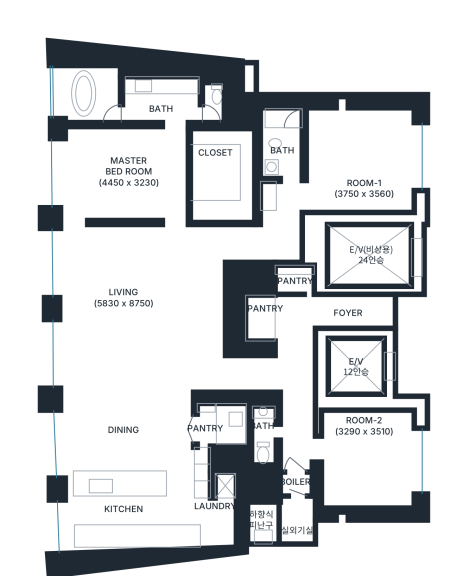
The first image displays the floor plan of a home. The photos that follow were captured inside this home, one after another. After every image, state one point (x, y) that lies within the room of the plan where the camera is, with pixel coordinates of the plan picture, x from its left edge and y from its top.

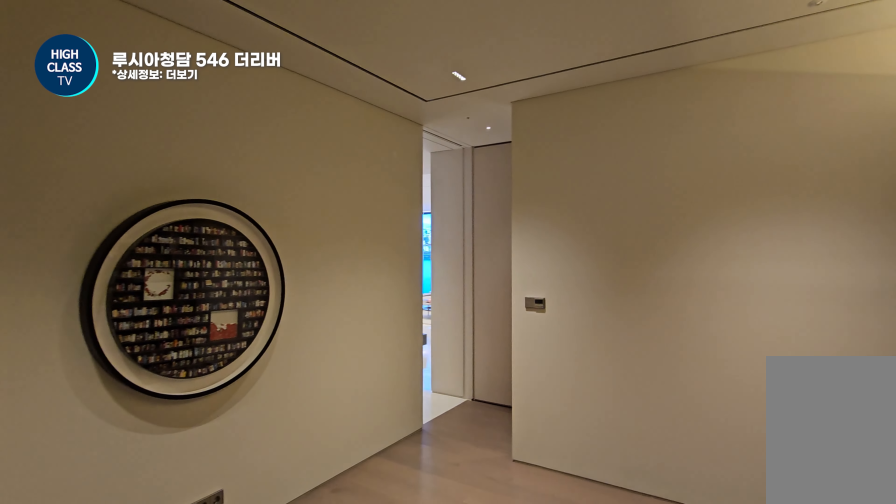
(336, 157)
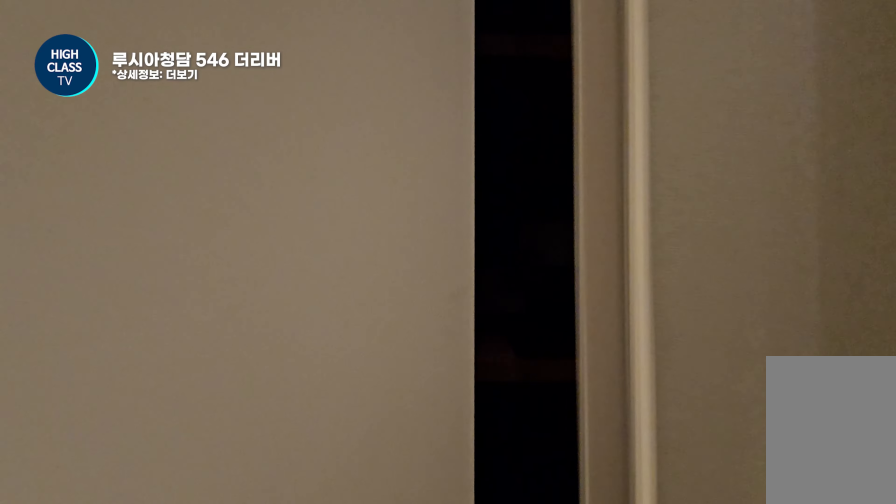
(336, 157)
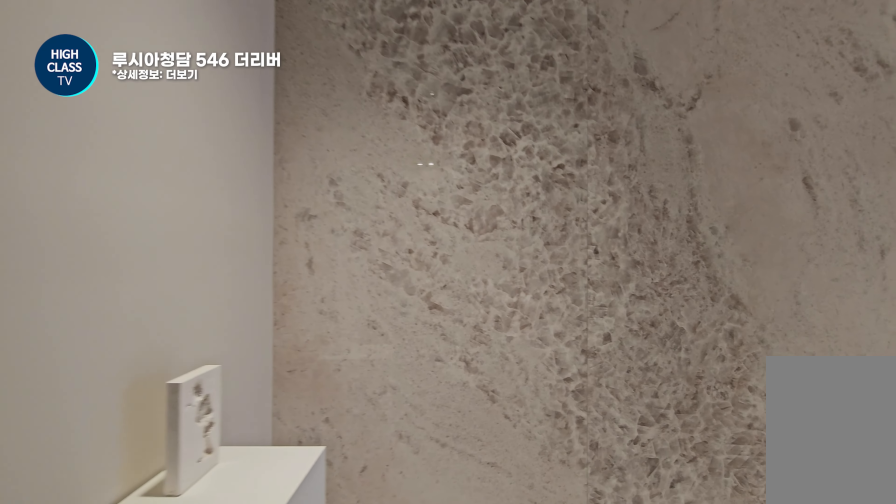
(262, 241)
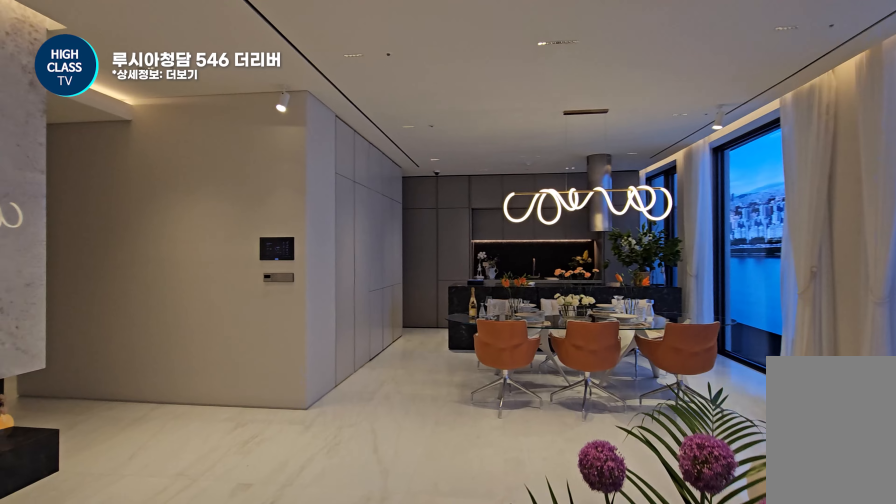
(140, 304)
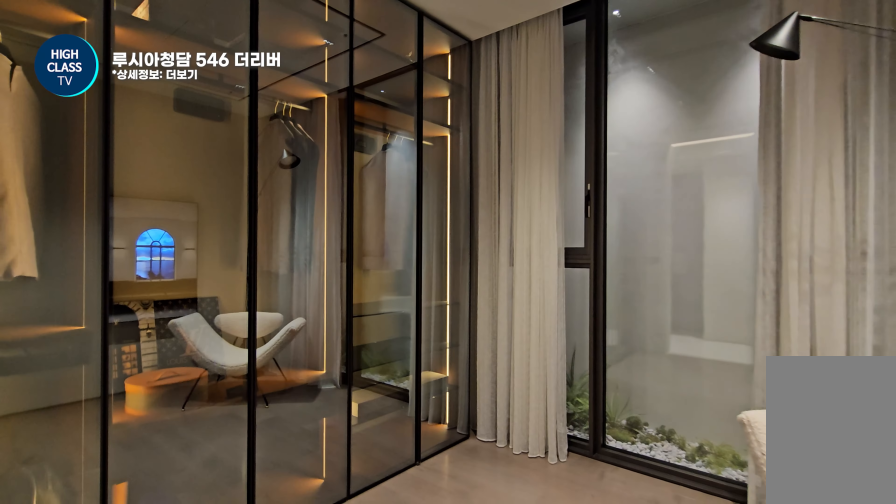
(366, 457)
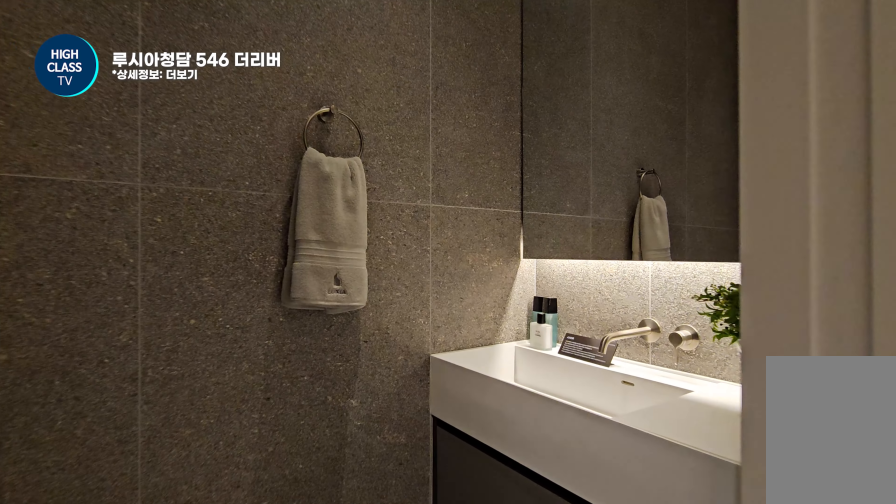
(264, 431)
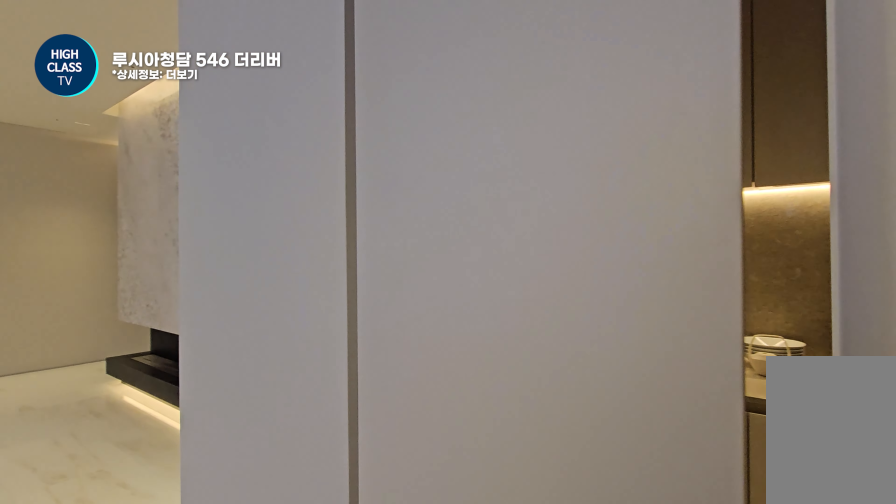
(146, 455)
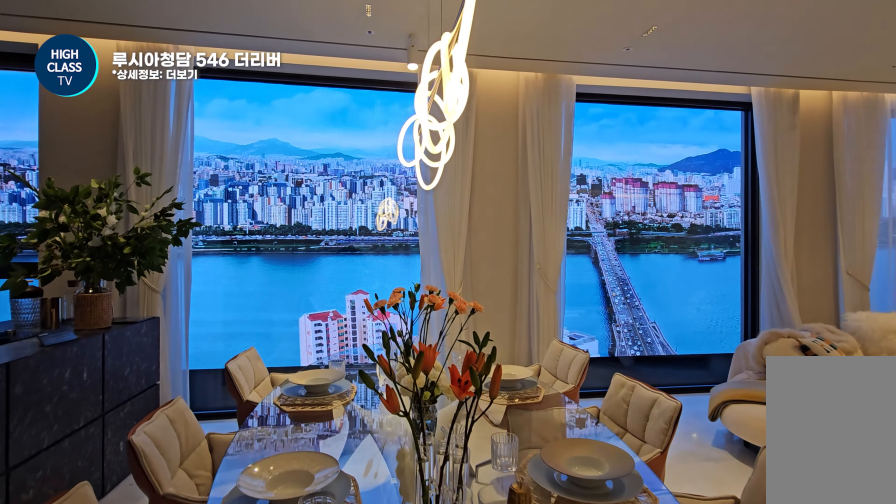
(146, 455)
